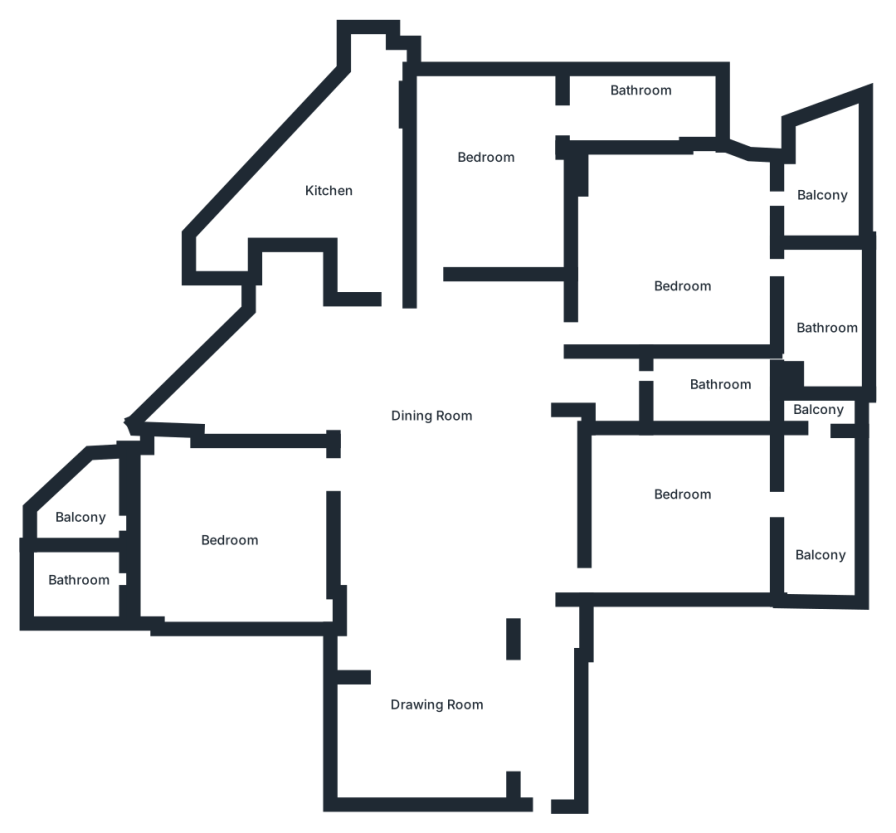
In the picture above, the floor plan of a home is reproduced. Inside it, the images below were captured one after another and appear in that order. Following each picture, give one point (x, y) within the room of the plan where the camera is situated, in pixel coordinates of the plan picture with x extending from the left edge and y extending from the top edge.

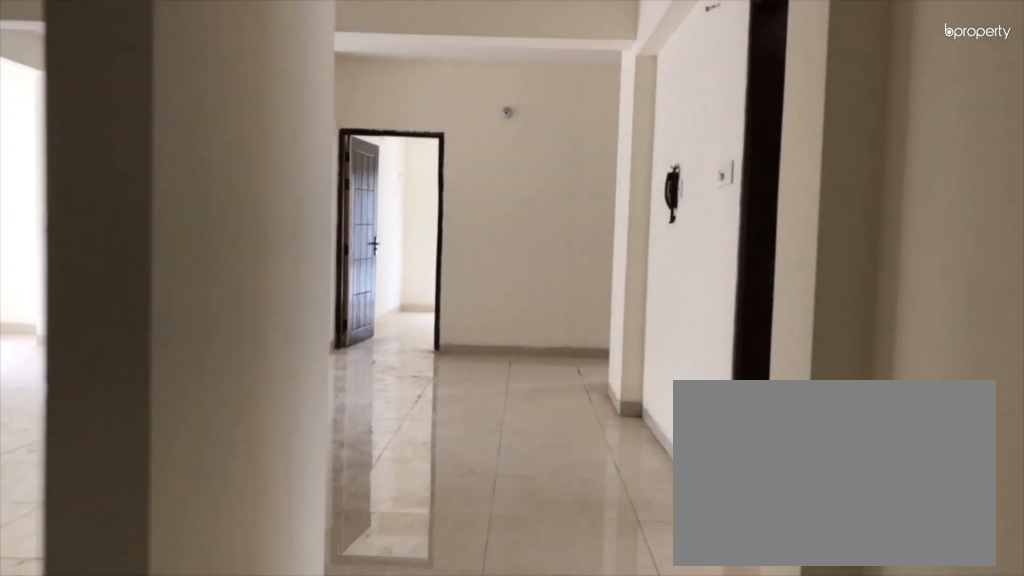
(534, 671)
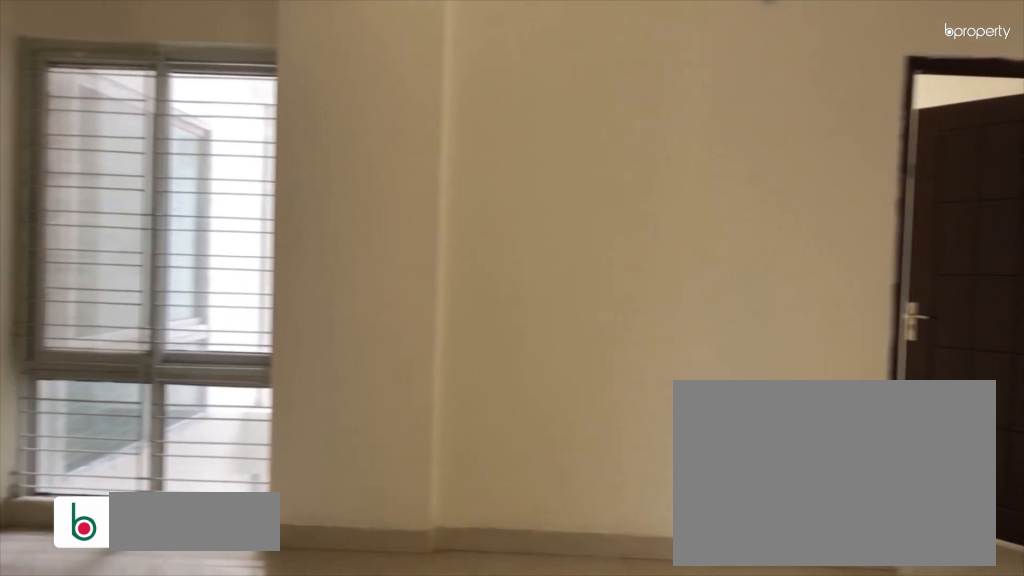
(448, 522)
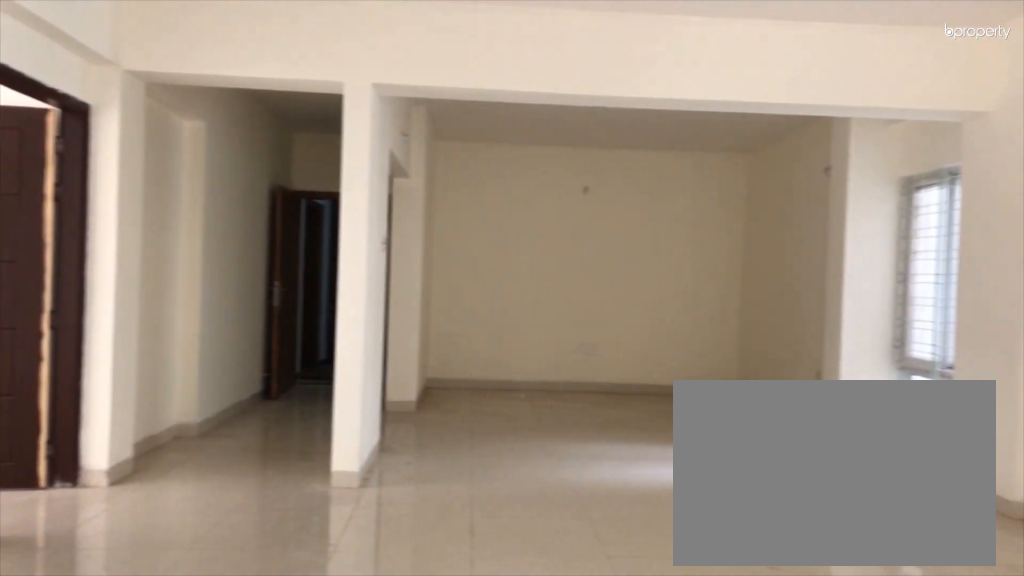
(448, 523)
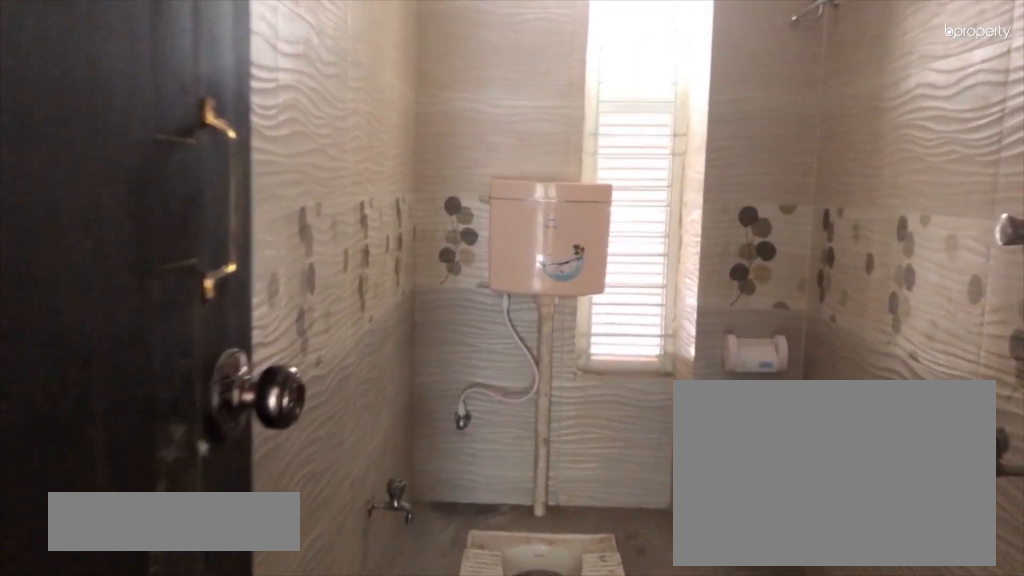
(708, 396)
